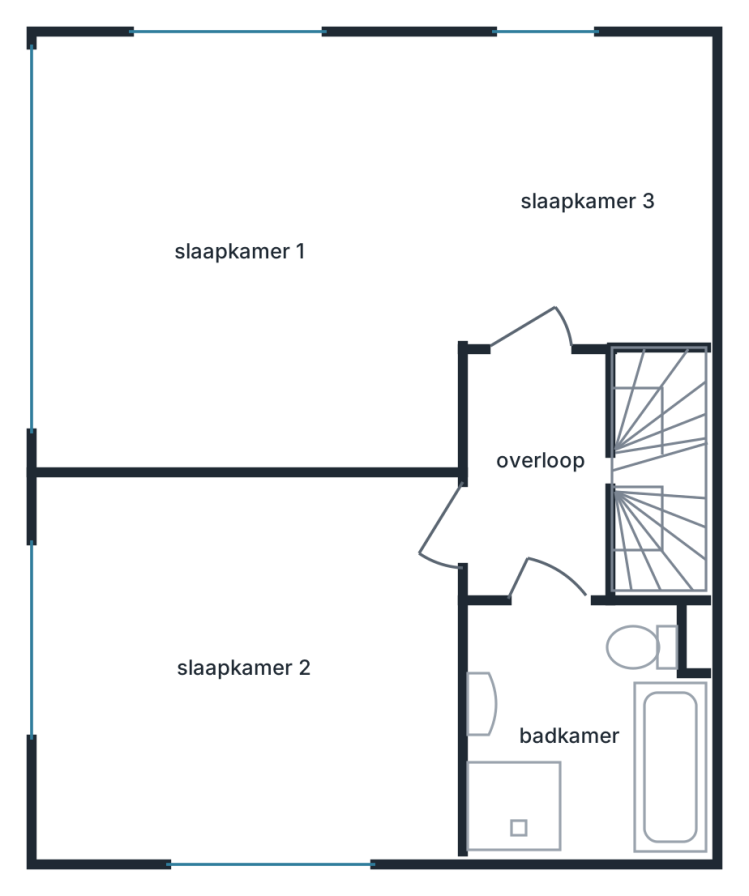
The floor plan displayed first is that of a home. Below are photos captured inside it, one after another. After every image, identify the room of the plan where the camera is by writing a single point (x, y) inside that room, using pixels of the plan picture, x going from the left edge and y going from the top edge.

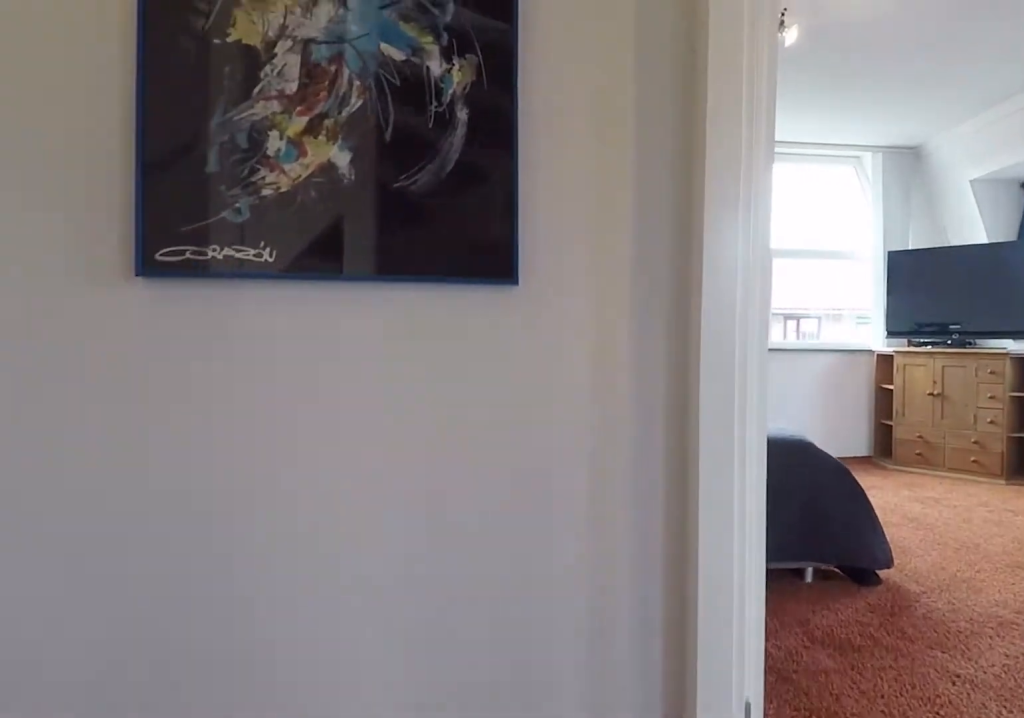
(540, 475)
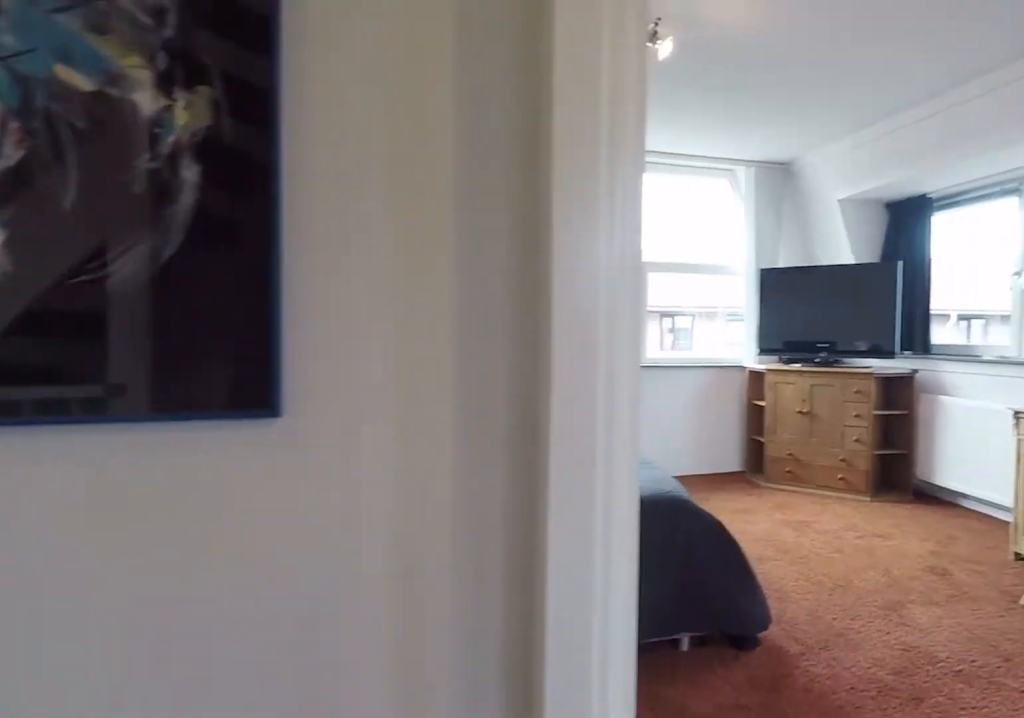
(540, 475)
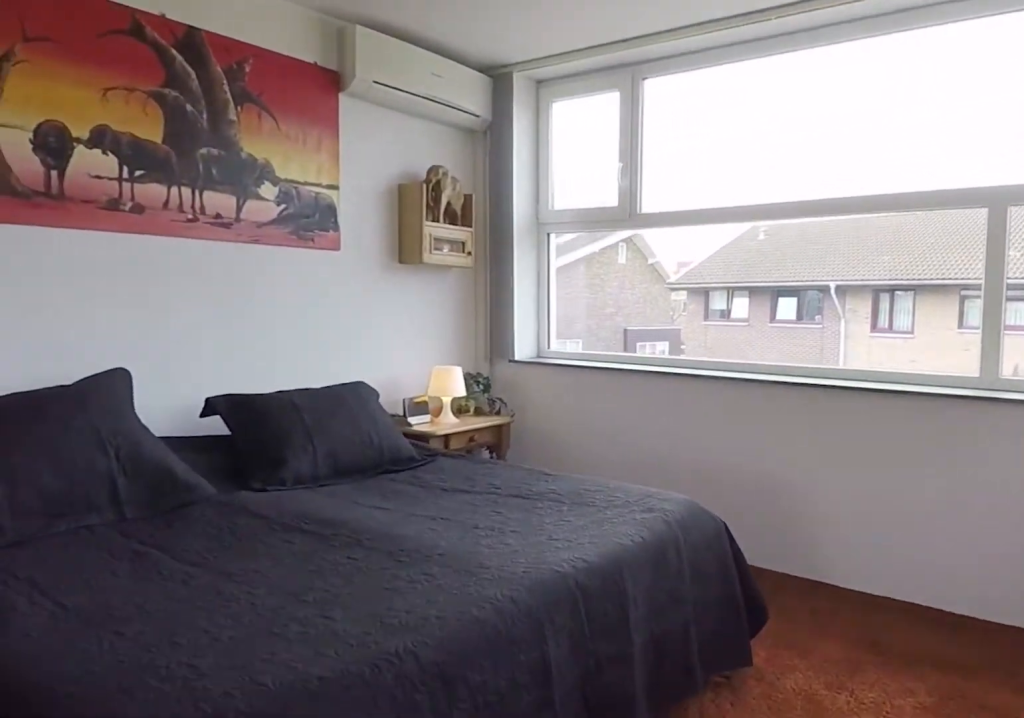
(542, 195)
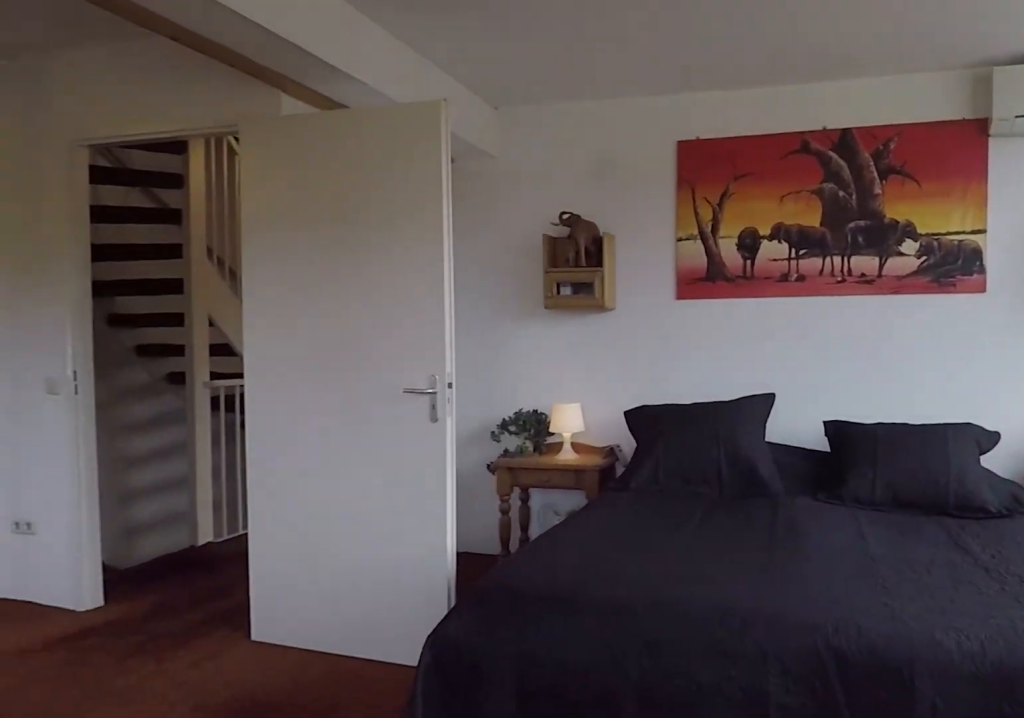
(542, 195)
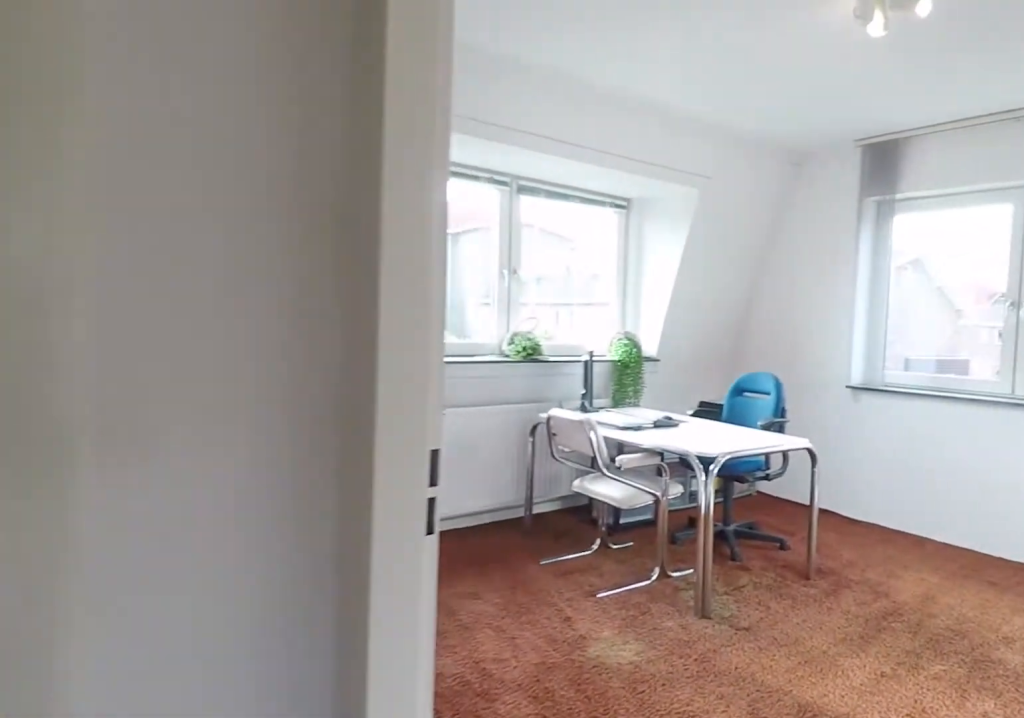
(540, 475)
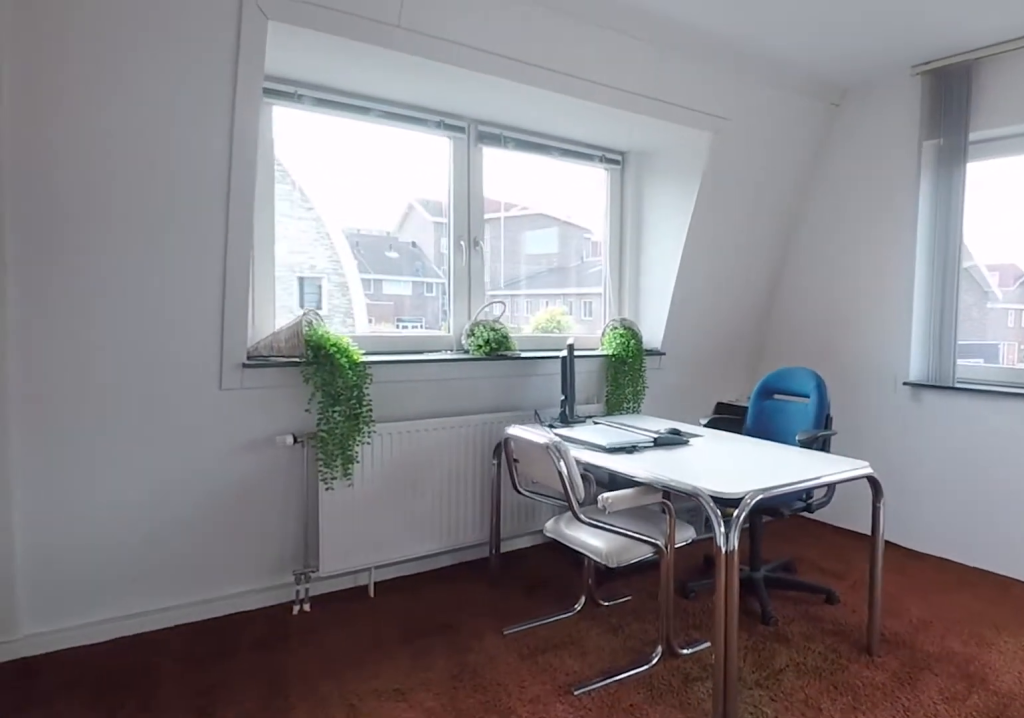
(232, 762)
